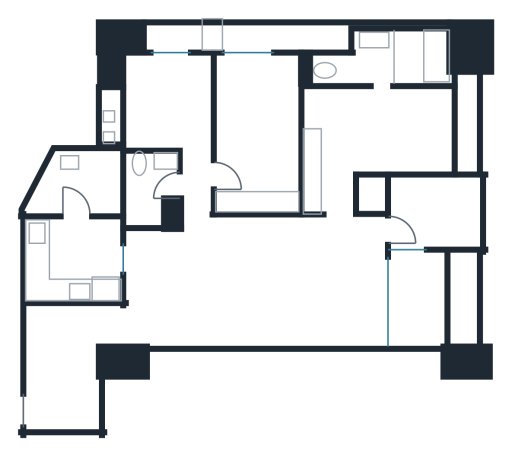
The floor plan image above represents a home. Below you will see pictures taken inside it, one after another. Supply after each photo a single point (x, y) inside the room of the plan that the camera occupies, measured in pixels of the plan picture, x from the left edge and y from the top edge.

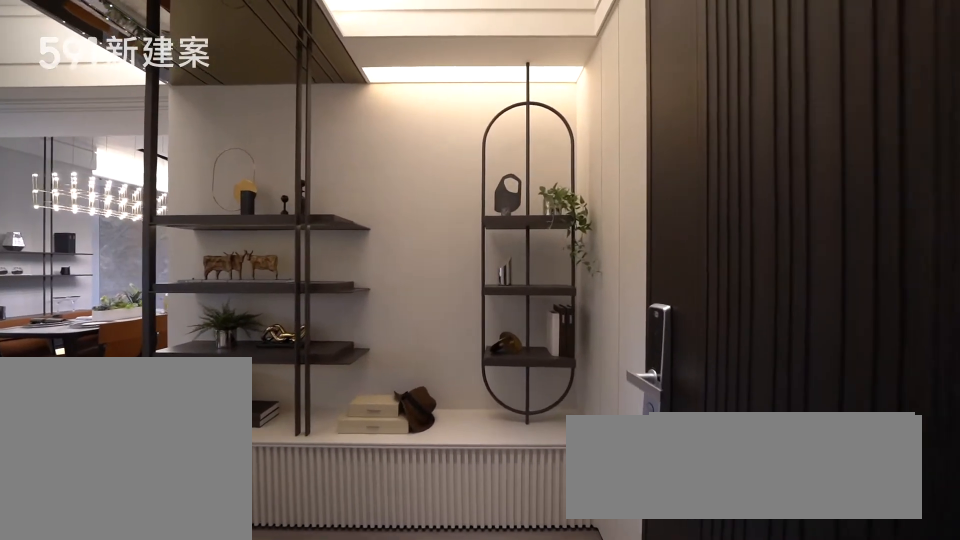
(61, 384)
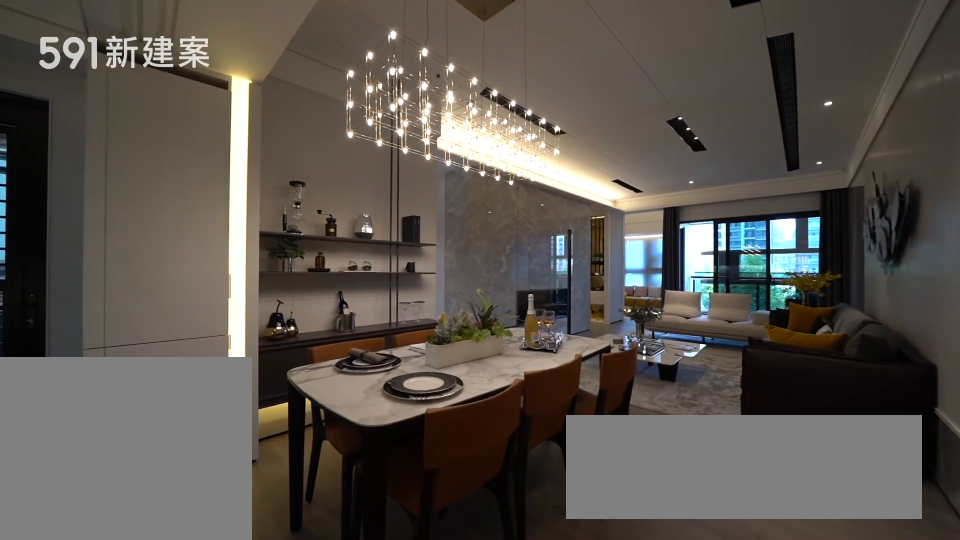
(180, 286)
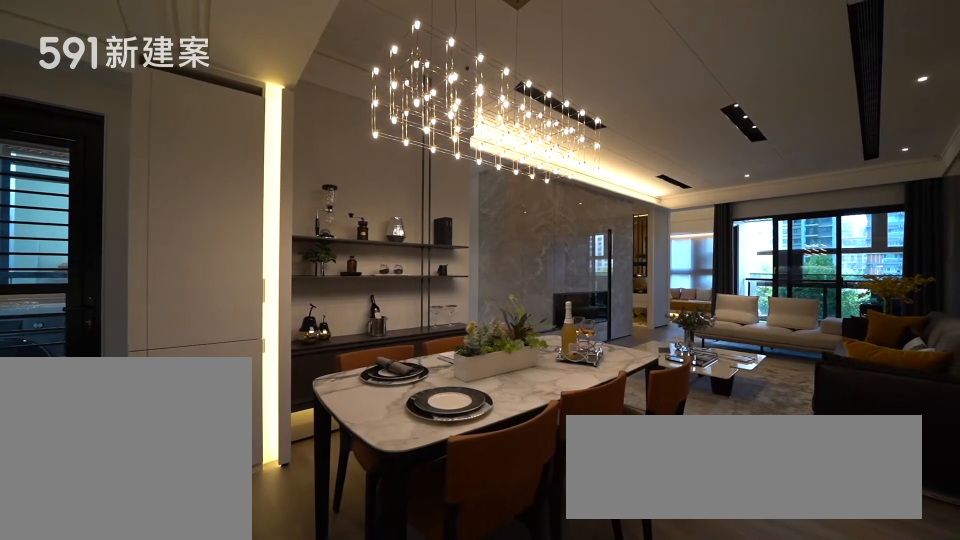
(180, 286)
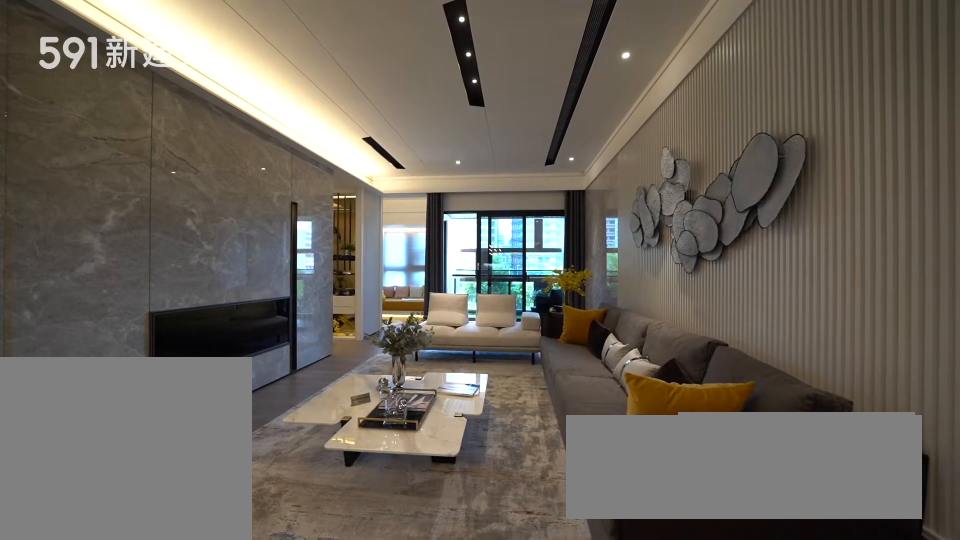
(305, 282)
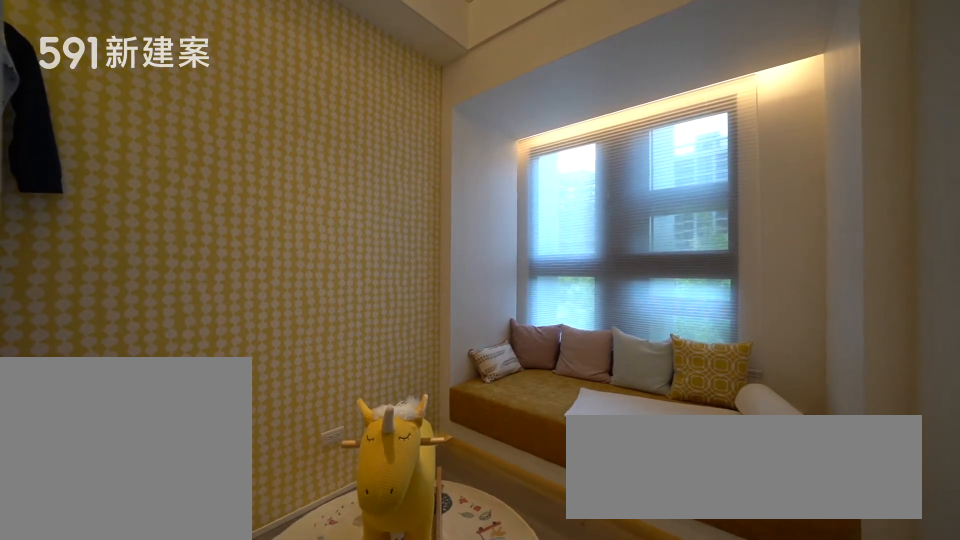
(432, 209)
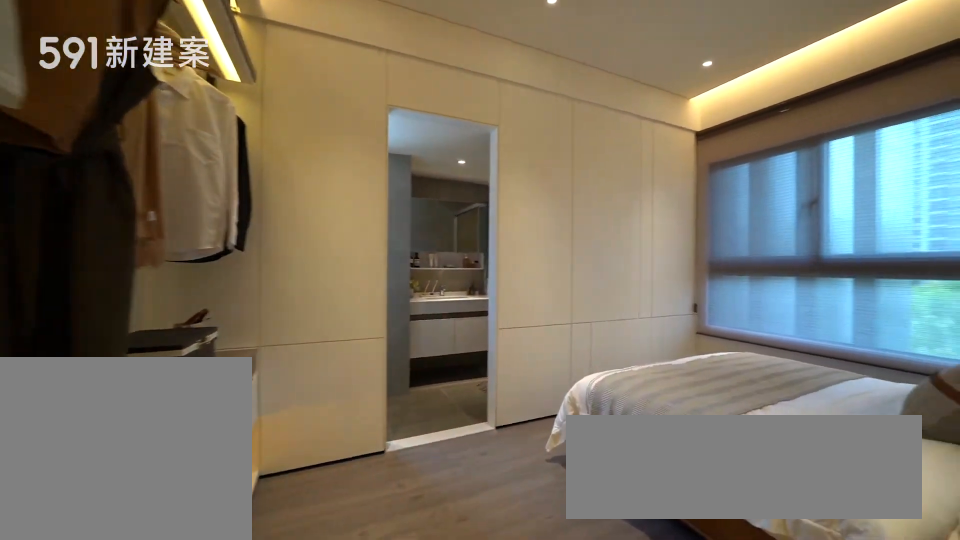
(374, 137)
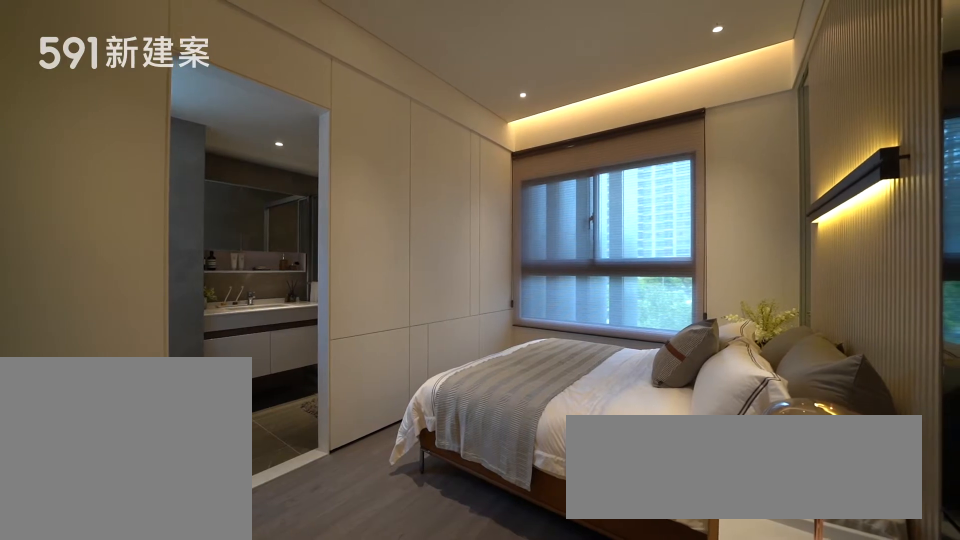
(374, 137)
